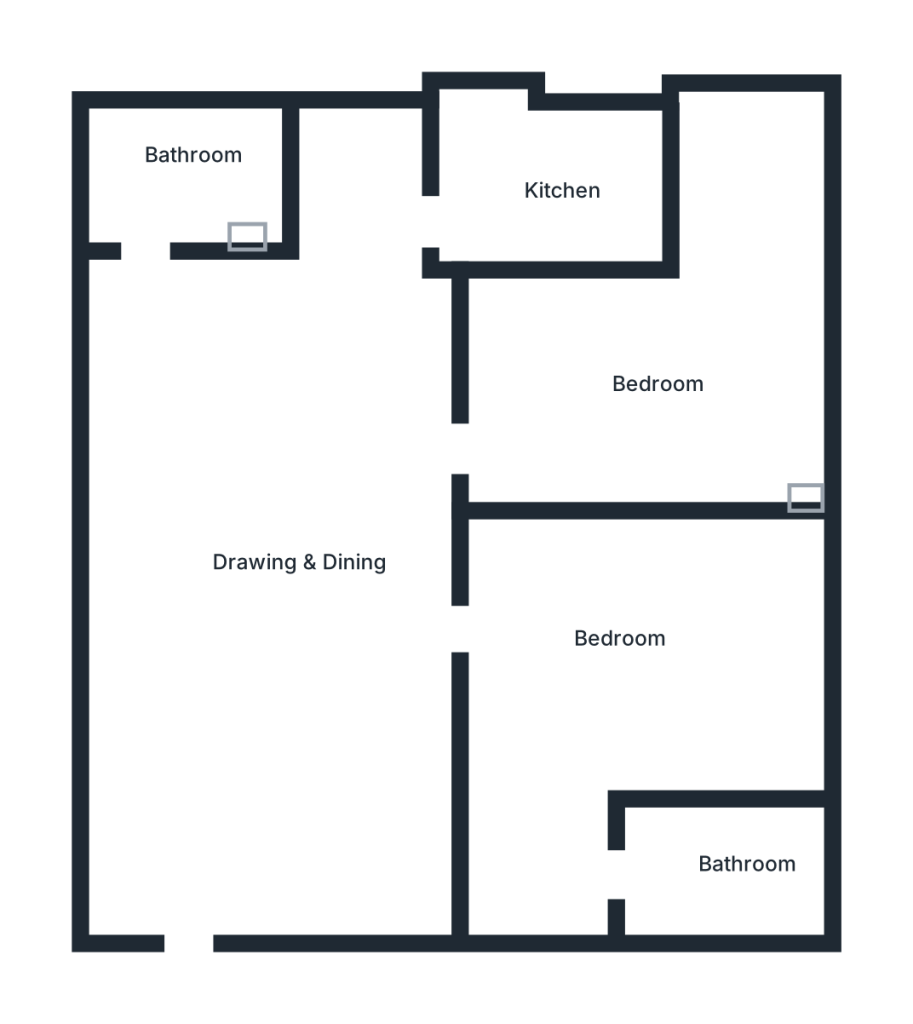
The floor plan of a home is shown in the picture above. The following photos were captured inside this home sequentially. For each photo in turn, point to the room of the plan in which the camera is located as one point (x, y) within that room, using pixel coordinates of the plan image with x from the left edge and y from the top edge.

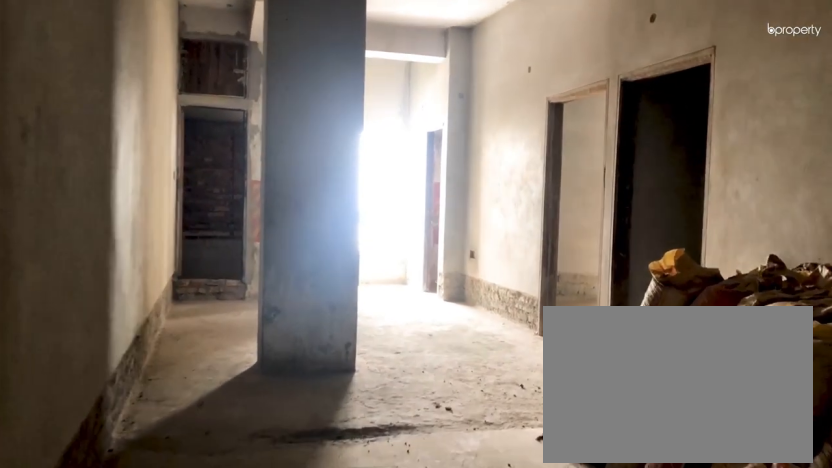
(182, 793)
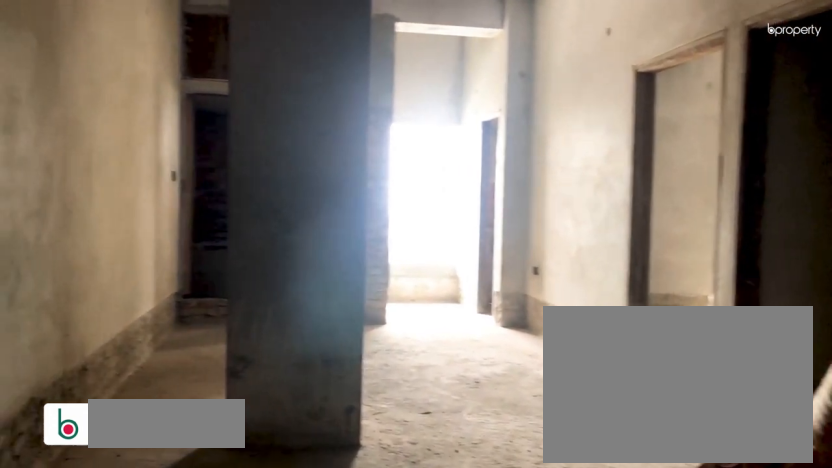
(215, 555)
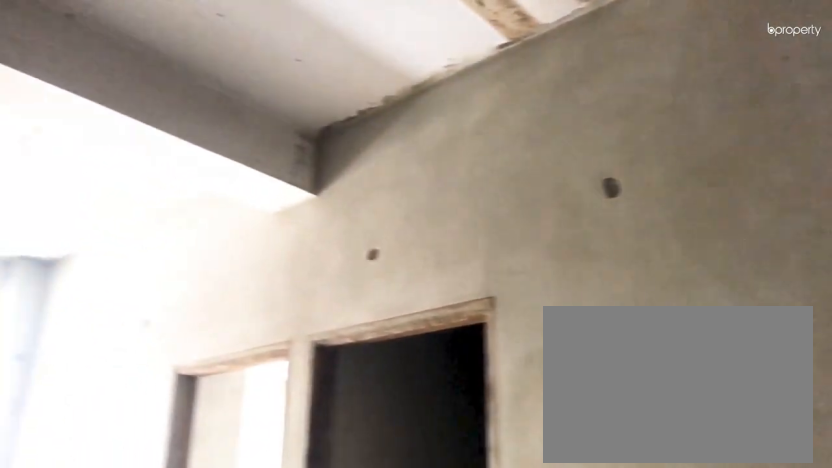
(216, 555)
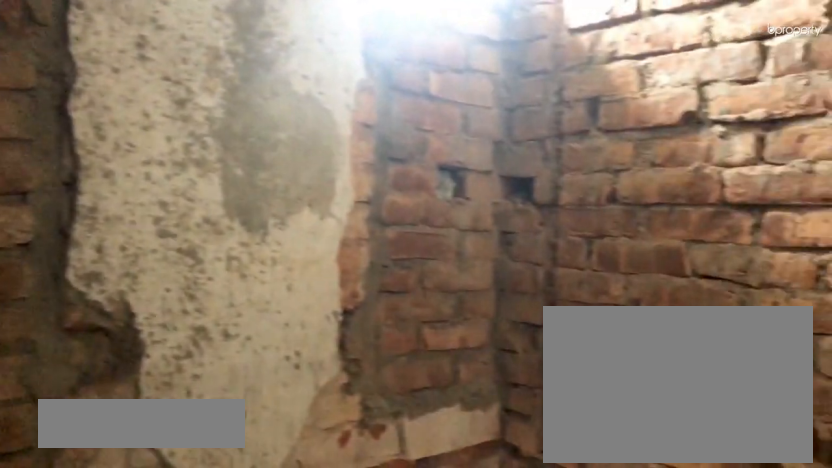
(174, 176)
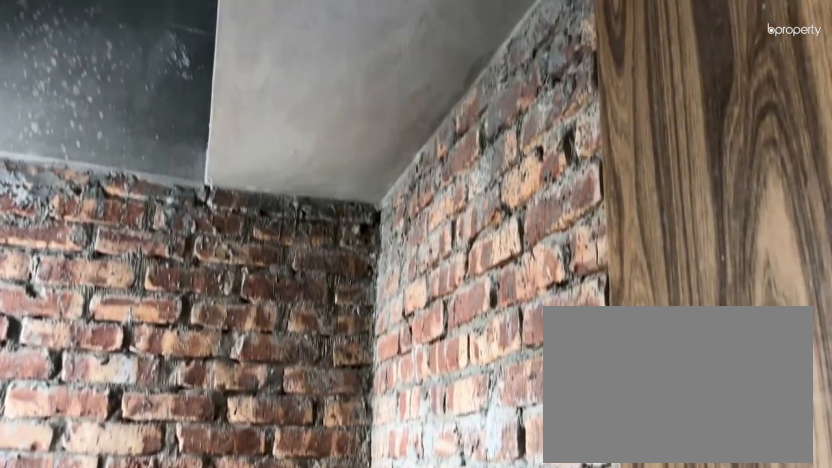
(551, 191)
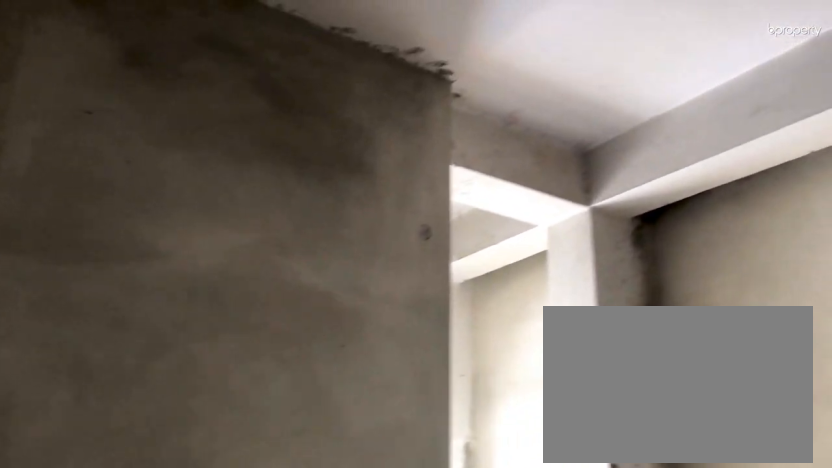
(677, 395)
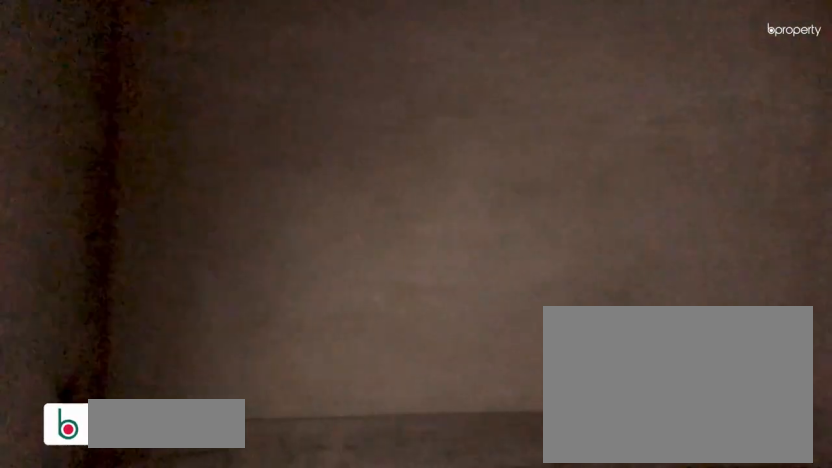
(595, 644)
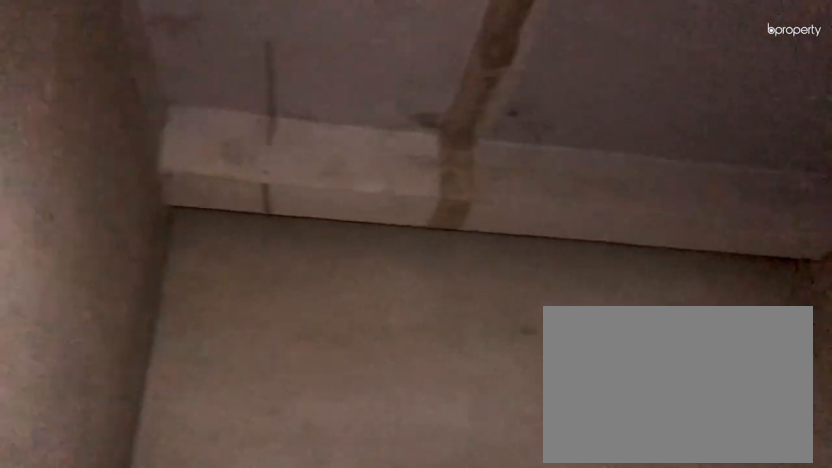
(601, 646)
